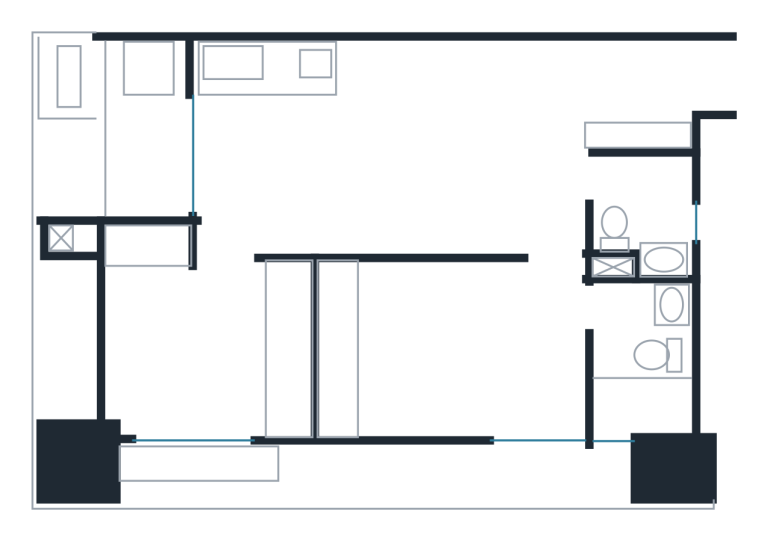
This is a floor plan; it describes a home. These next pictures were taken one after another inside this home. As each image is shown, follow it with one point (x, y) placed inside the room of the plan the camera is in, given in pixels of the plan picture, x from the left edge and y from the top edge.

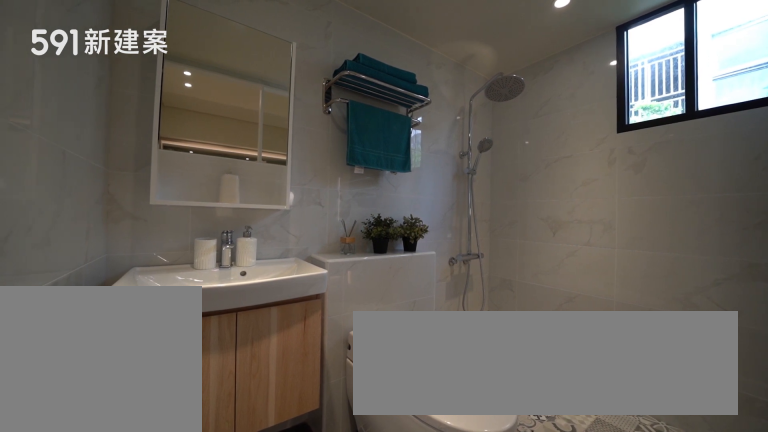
(643, 365)
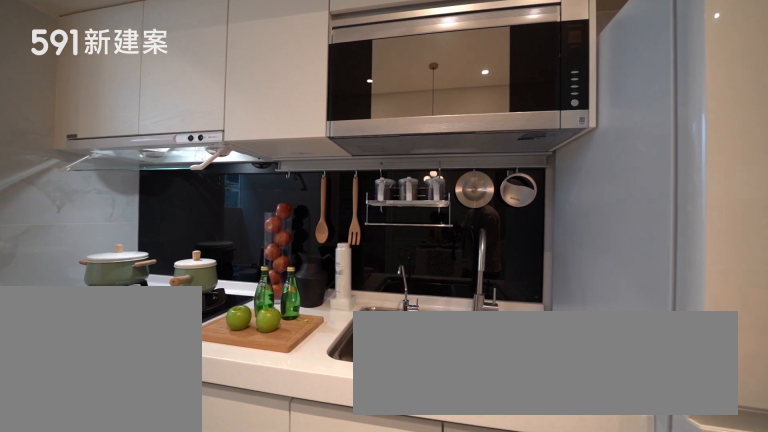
(290, 95)
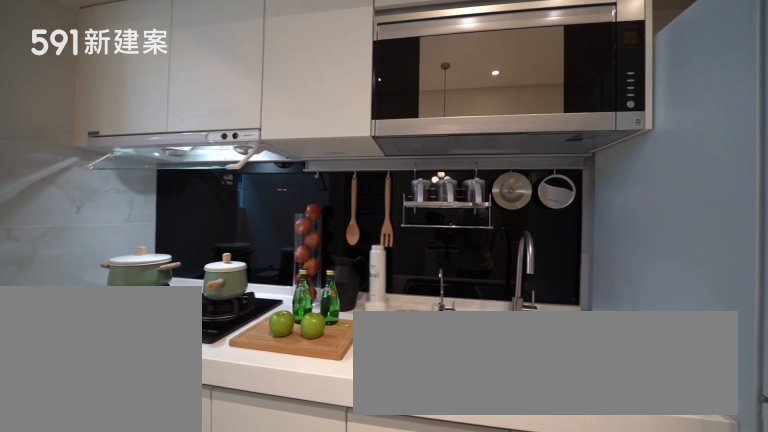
(290, 95)
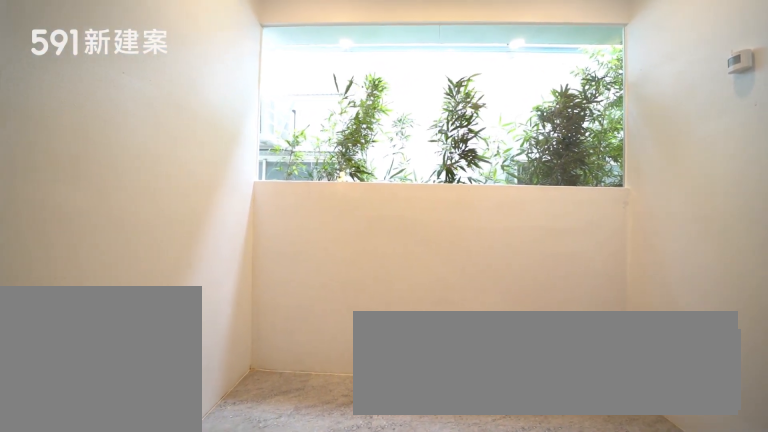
(139, 125)
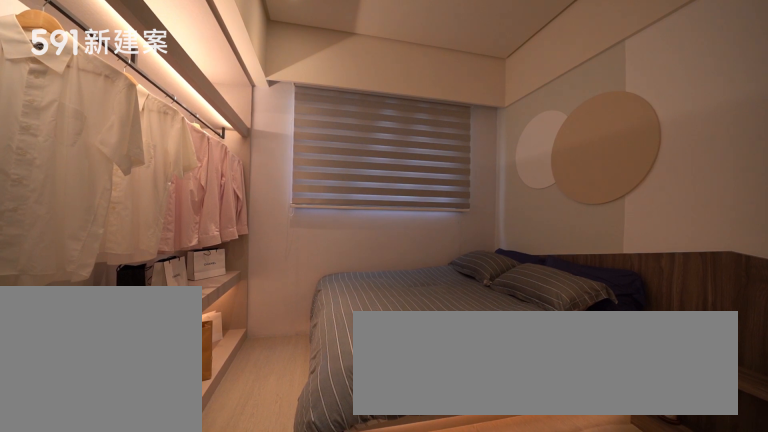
(201, 341)
